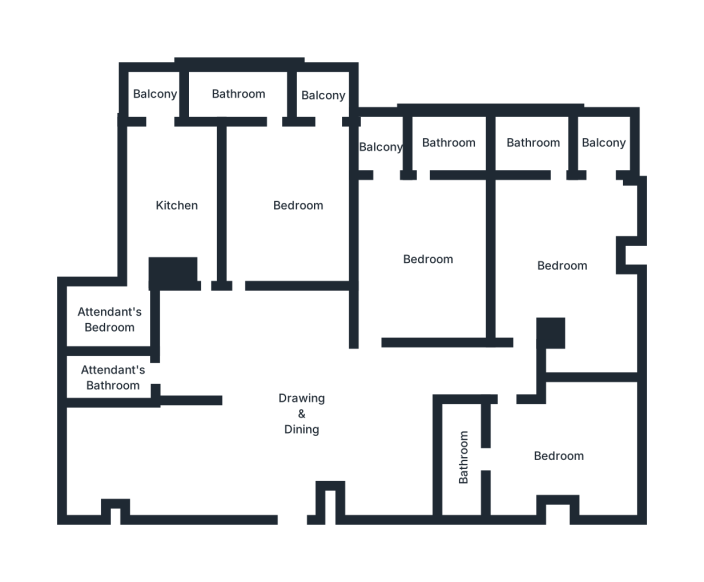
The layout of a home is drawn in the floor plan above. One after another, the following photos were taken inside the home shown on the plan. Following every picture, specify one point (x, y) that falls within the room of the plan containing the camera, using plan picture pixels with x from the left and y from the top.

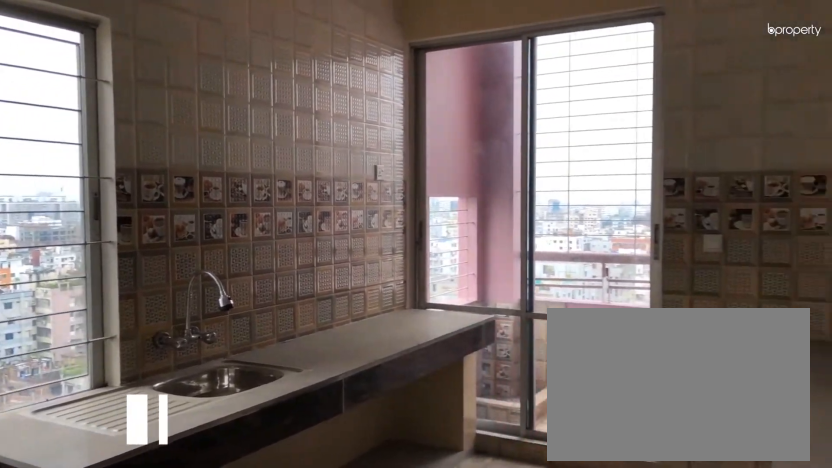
(175, 209)
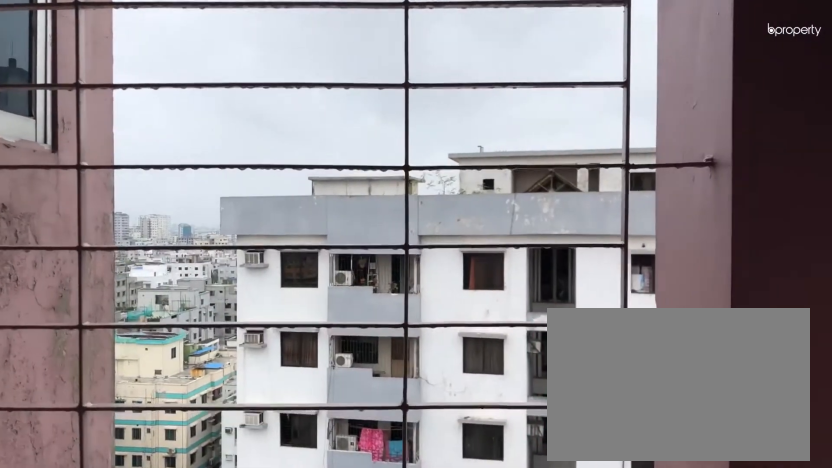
(323, 98)
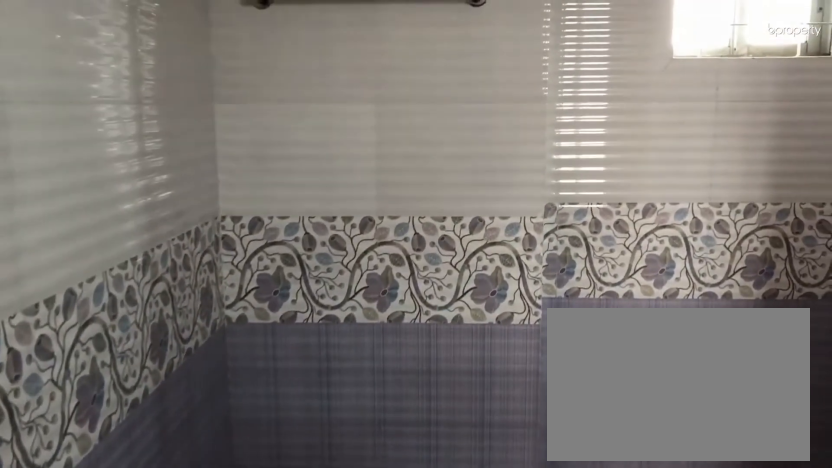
(235, 93)
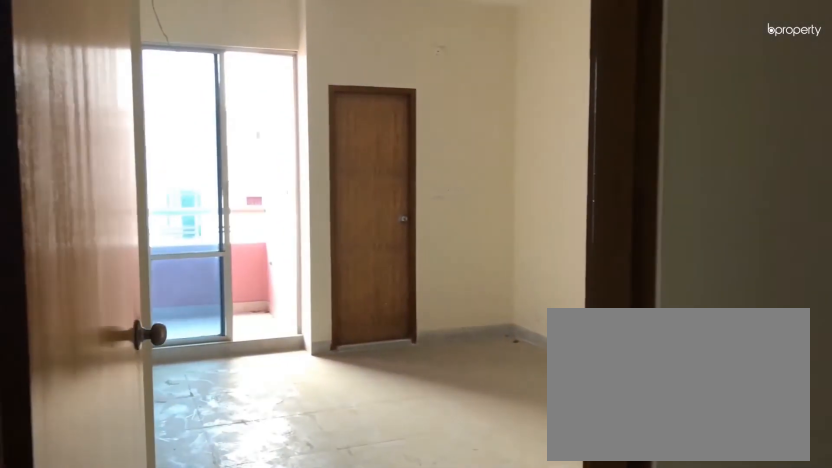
(428, 261)
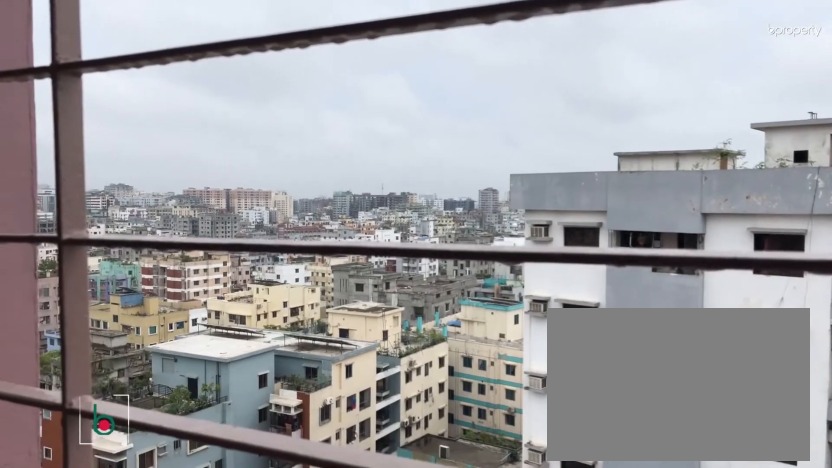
(381, 150)
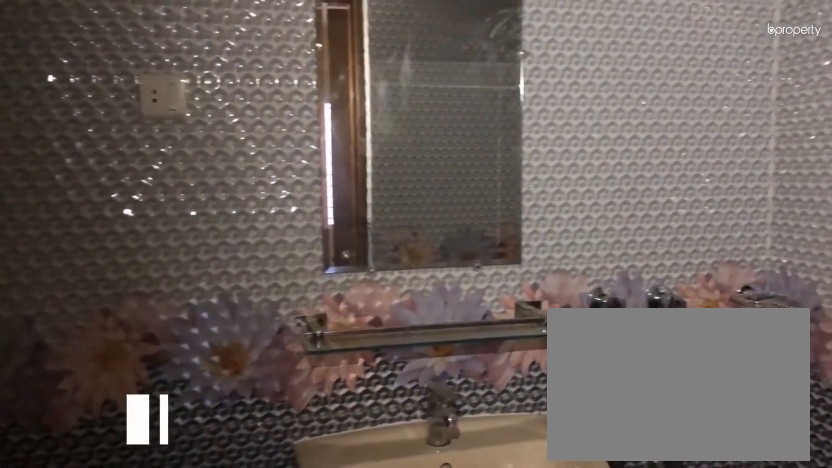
(463, 458)
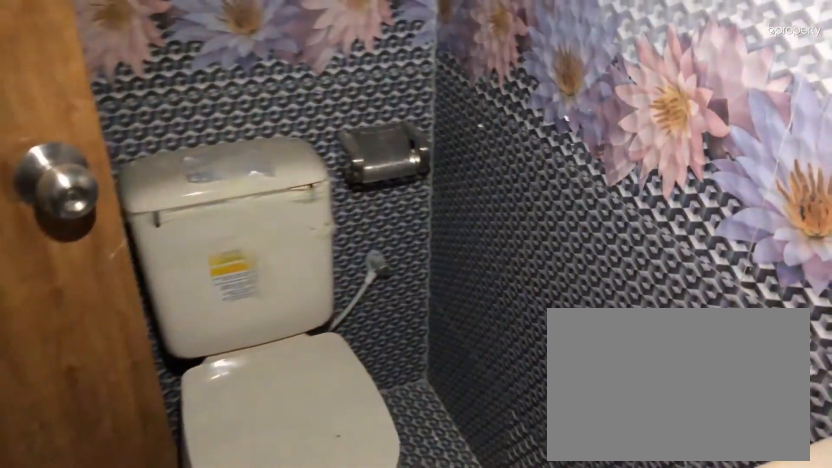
(463, 458)
